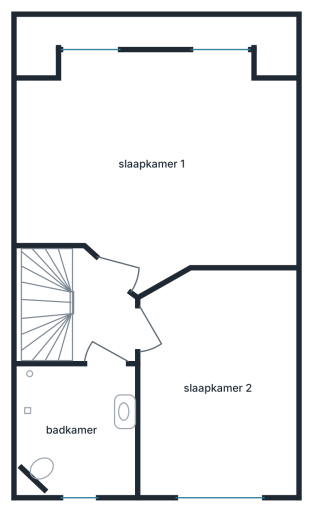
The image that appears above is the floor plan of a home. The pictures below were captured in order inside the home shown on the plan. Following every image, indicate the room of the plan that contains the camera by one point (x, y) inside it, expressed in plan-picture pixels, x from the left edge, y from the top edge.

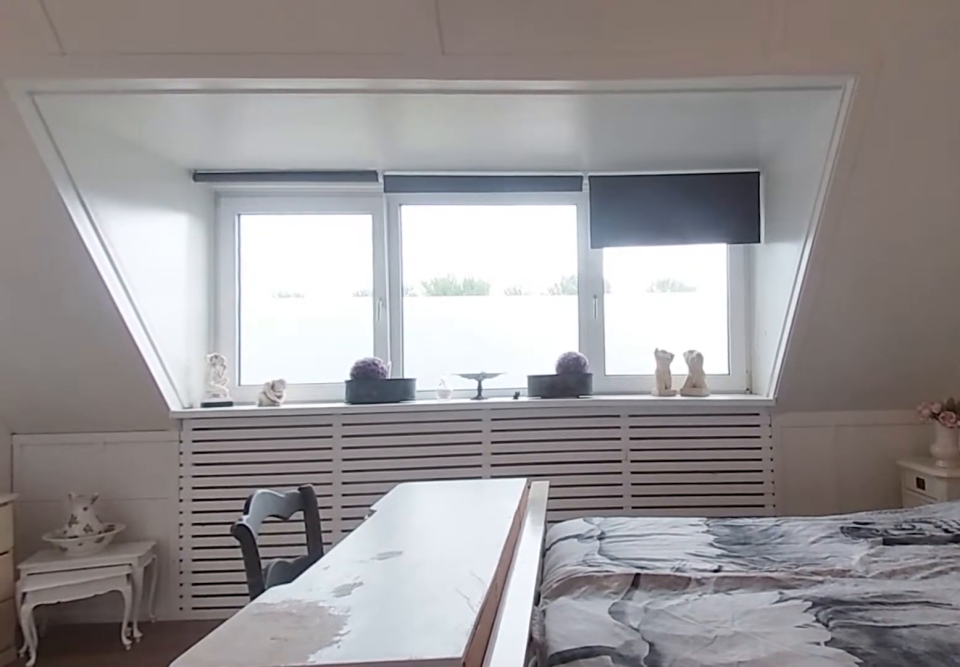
(159, 161)
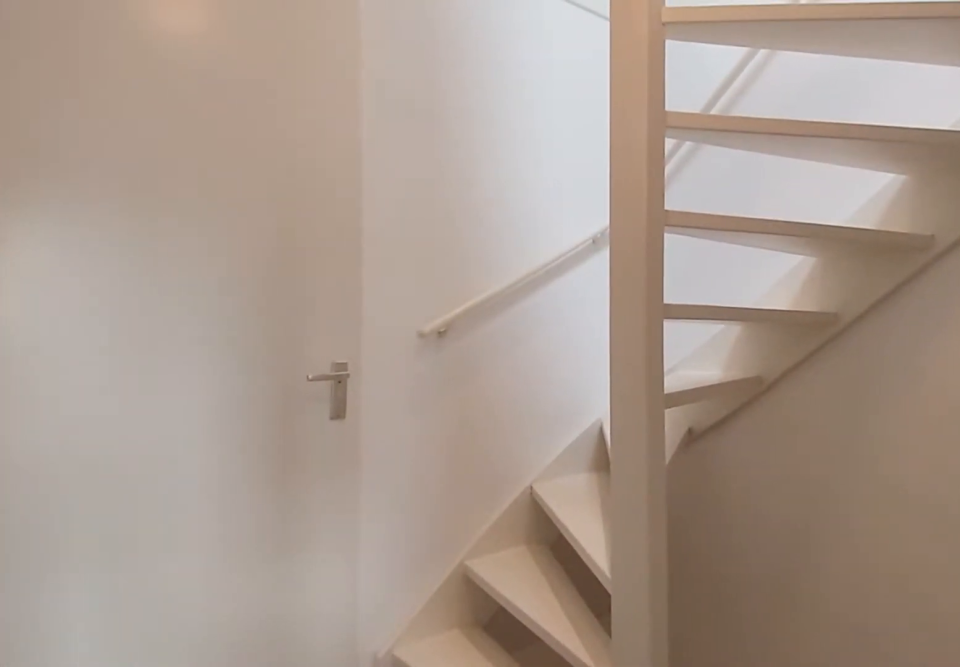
(100, 314)
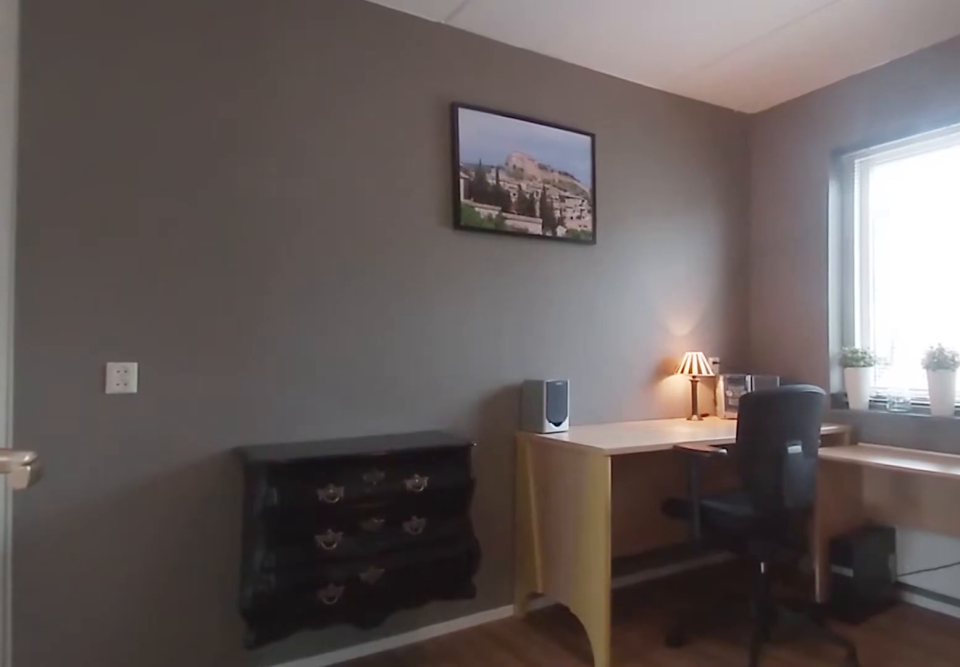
(218, 383)
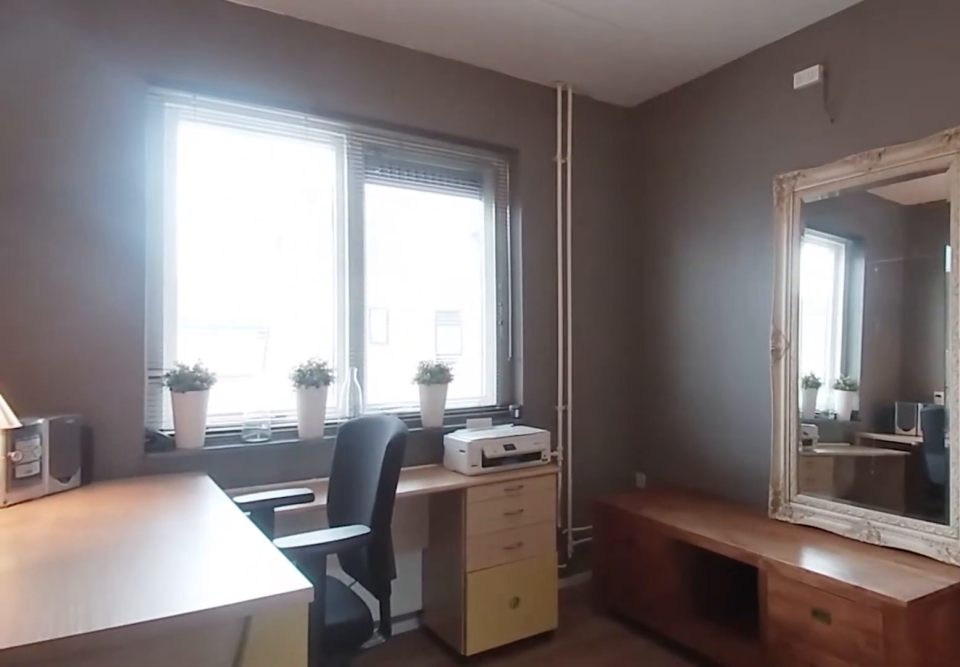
(218, 383)
